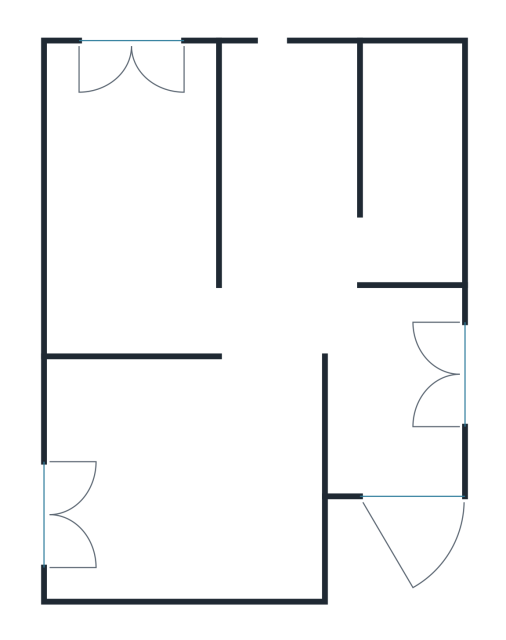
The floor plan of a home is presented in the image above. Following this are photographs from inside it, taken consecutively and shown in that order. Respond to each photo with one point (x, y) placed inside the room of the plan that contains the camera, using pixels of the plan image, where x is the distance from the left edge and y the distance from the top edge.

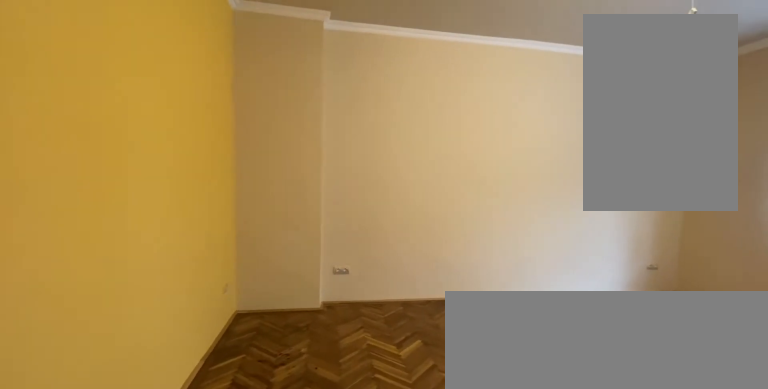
(186, 478)
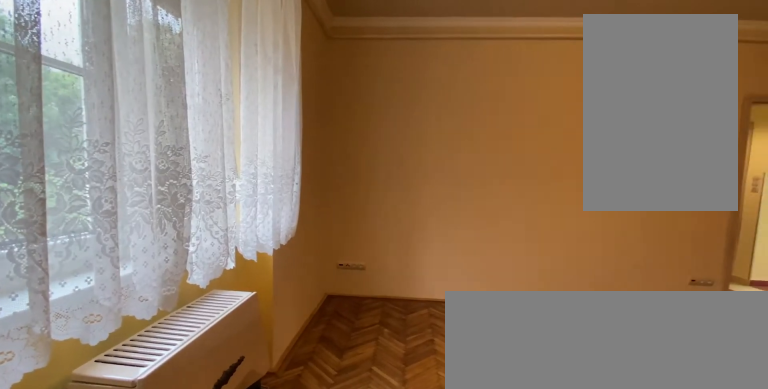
(186, 478)
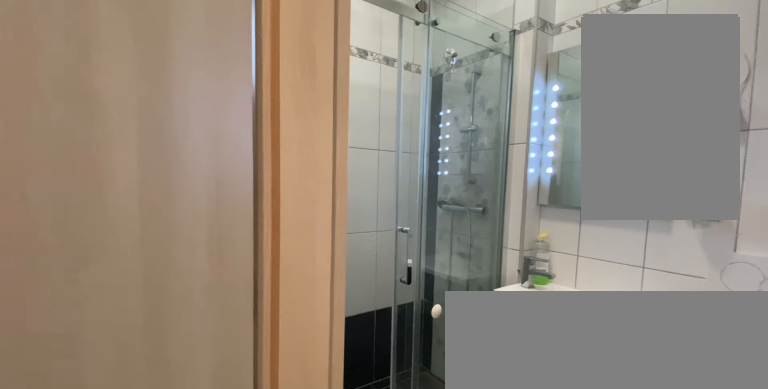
(413, 191)
